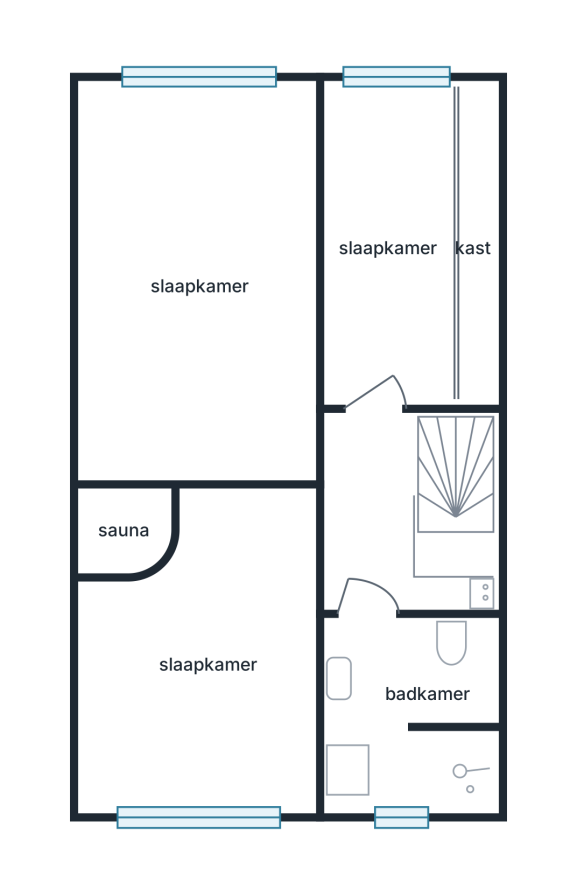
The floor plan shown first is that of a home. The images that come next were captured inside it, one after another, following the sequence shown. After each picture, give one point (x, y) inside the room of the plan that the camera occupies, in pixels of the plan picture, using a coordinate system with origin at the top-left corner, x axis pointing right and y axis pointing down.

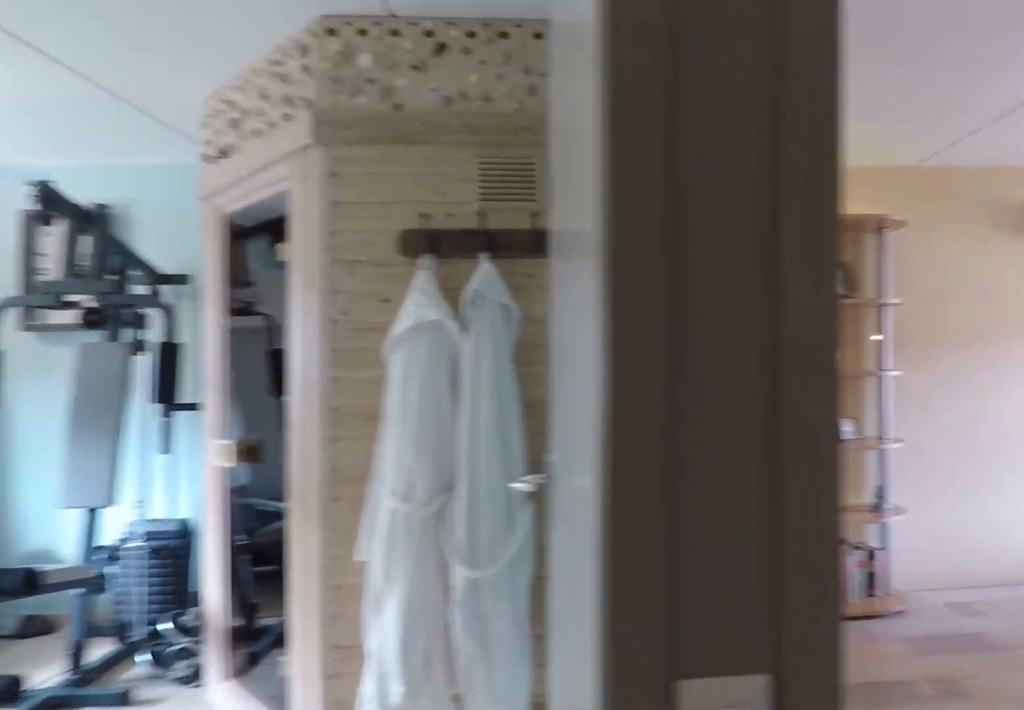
(379, 519)
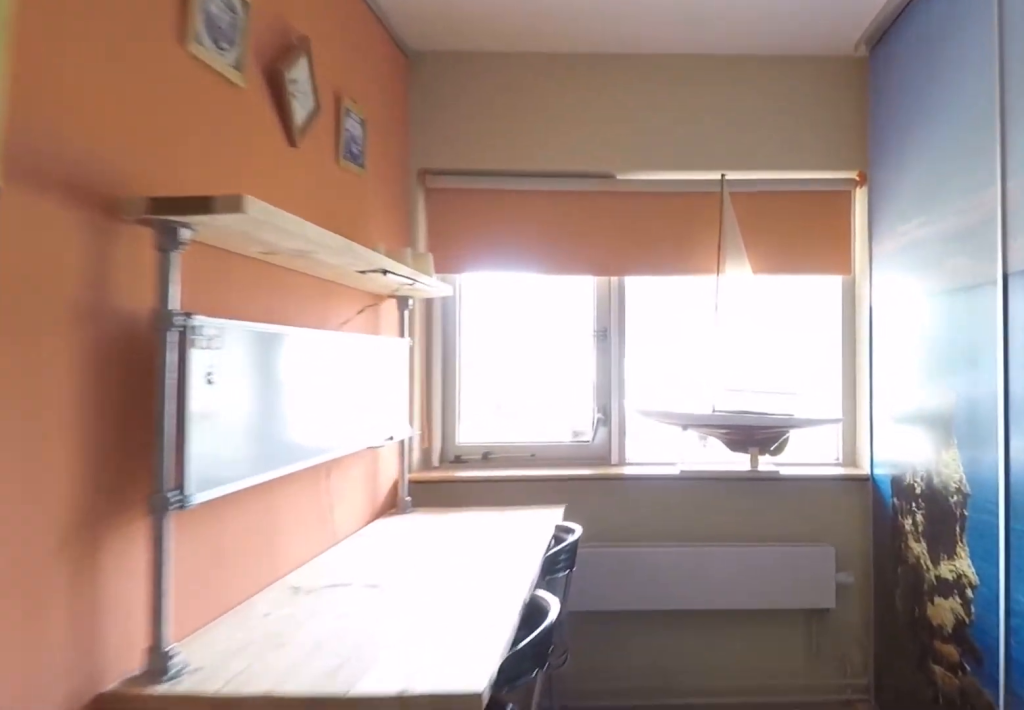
(387, 245)
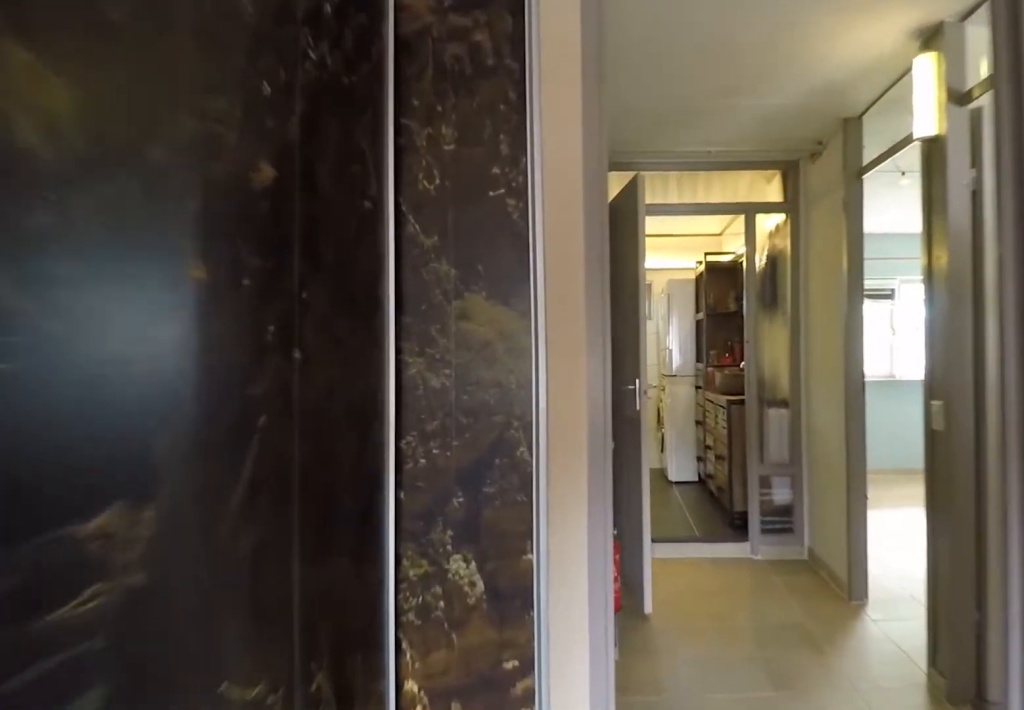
(387, 245)
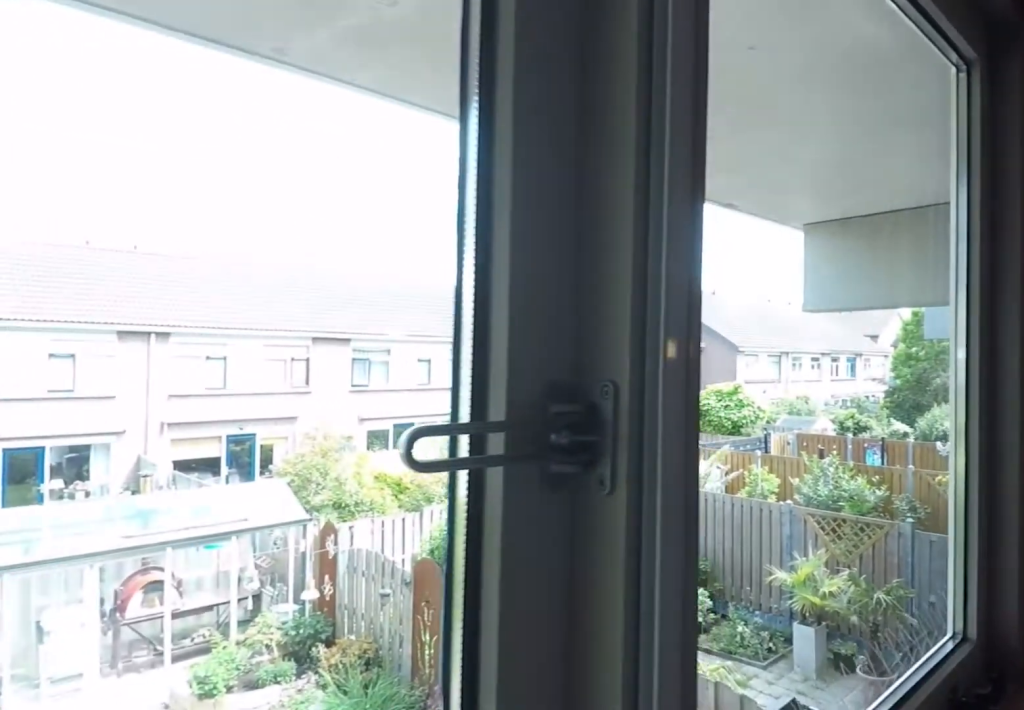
(135, 217)
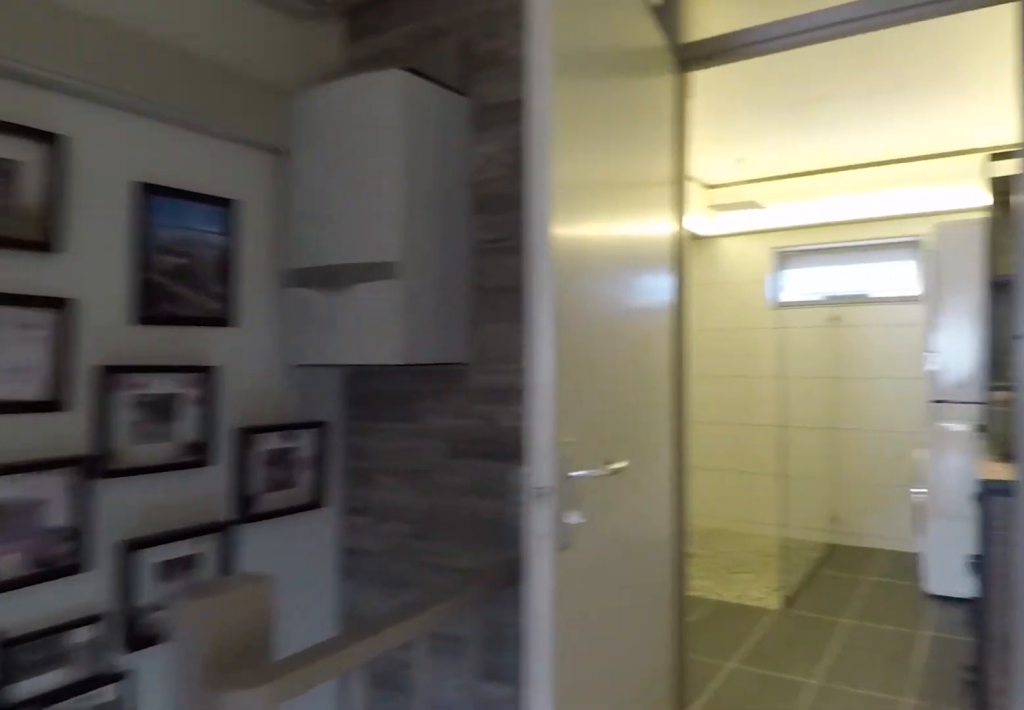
(377, 518)
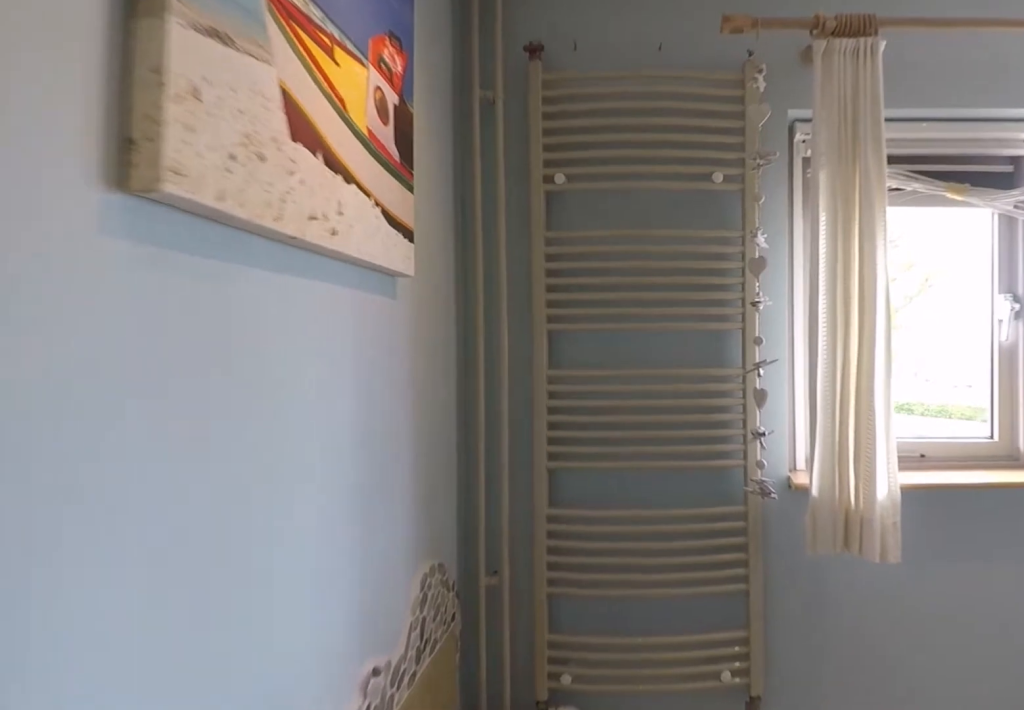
(208, 662)
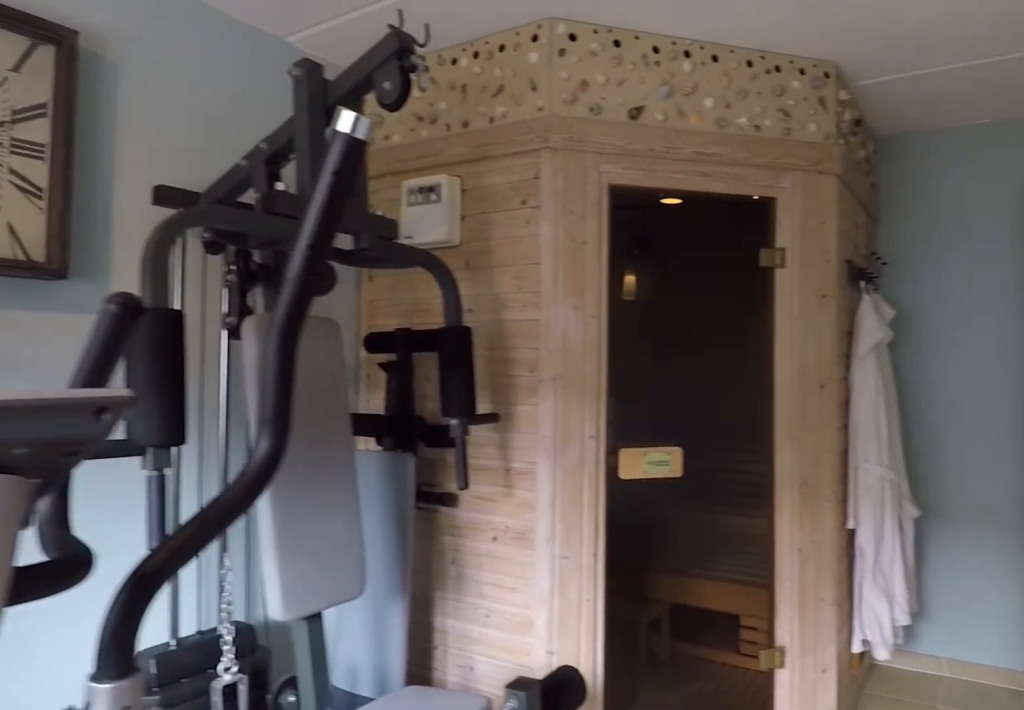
(208, 662)
